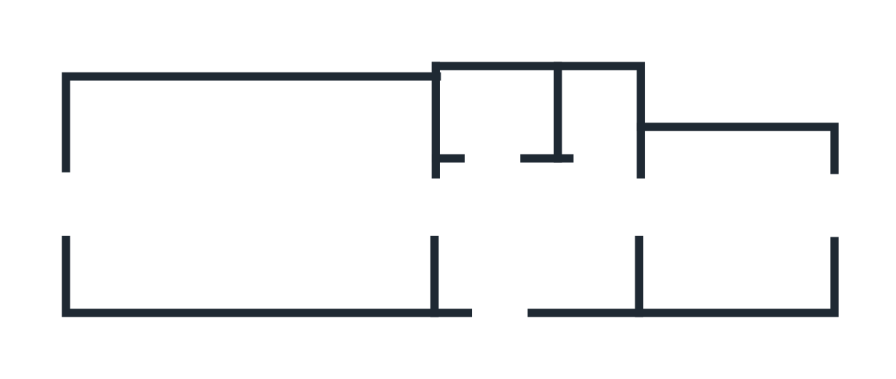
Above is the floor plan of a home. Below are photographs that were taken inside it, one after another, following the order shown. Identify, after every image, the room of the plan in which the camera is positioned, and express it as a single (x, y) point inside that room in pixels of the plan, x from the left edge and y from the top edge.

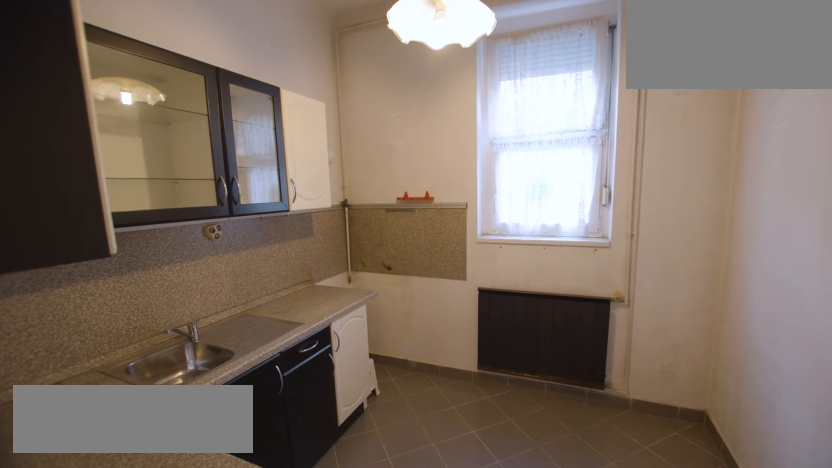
(742, 219)
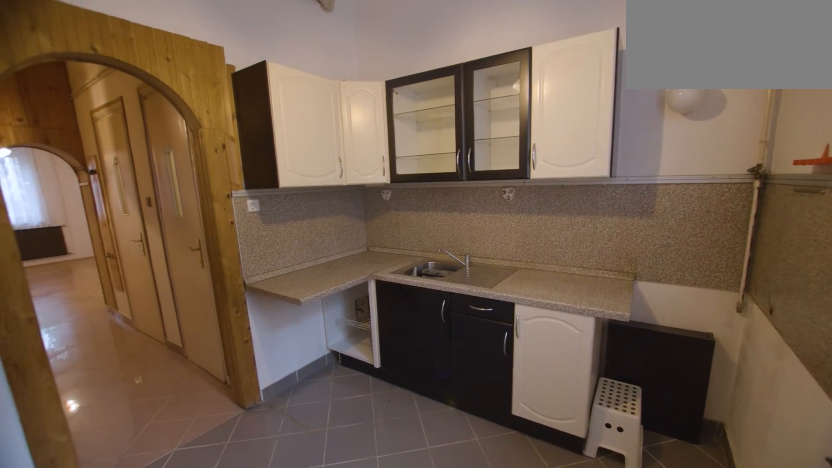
(742, 219)
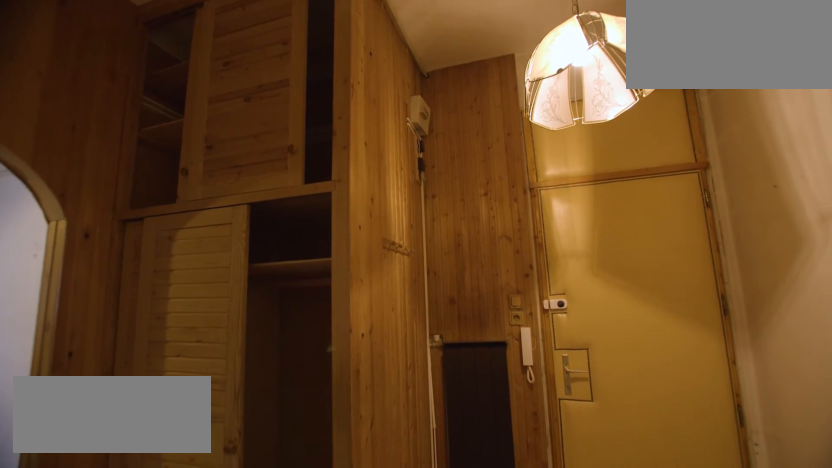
(542, 233)
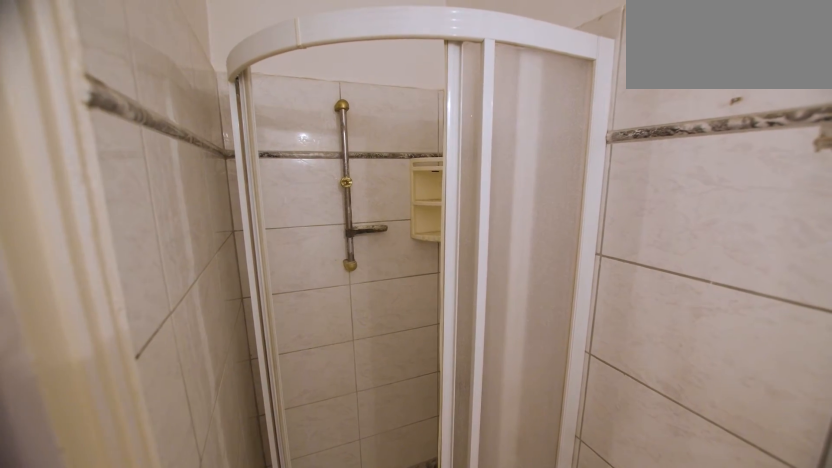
(503, 118)
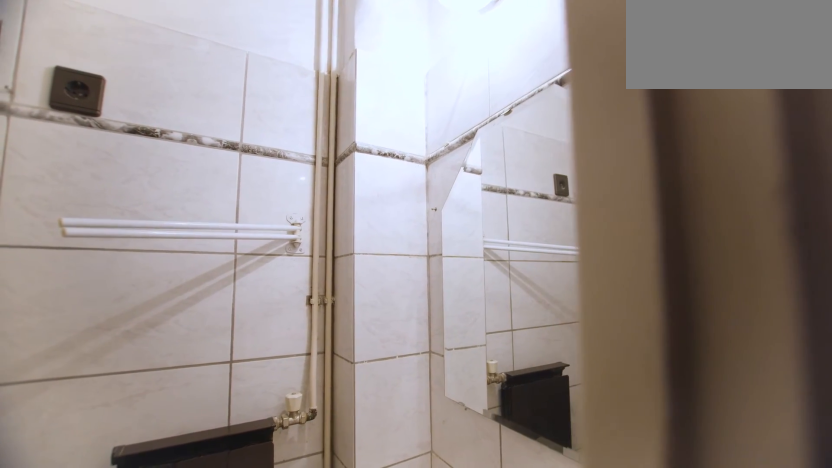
(504, 118)
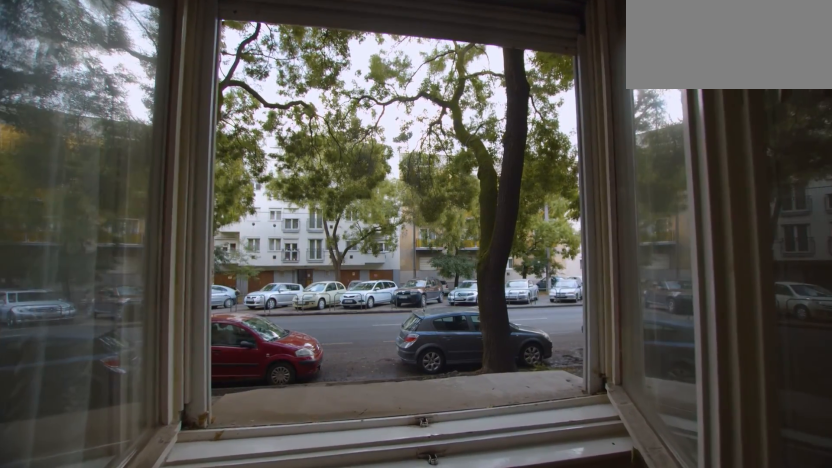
(258, 202)
